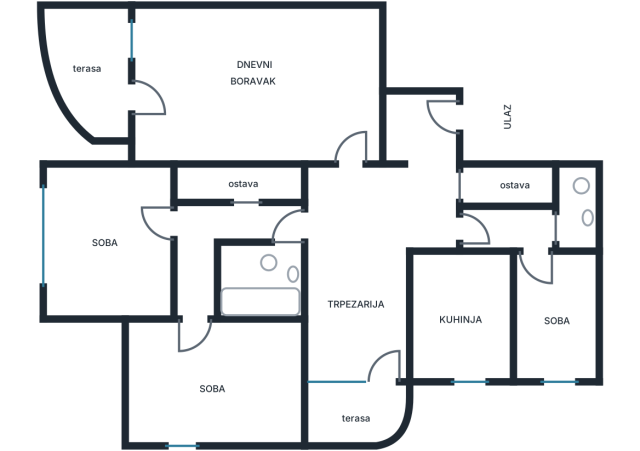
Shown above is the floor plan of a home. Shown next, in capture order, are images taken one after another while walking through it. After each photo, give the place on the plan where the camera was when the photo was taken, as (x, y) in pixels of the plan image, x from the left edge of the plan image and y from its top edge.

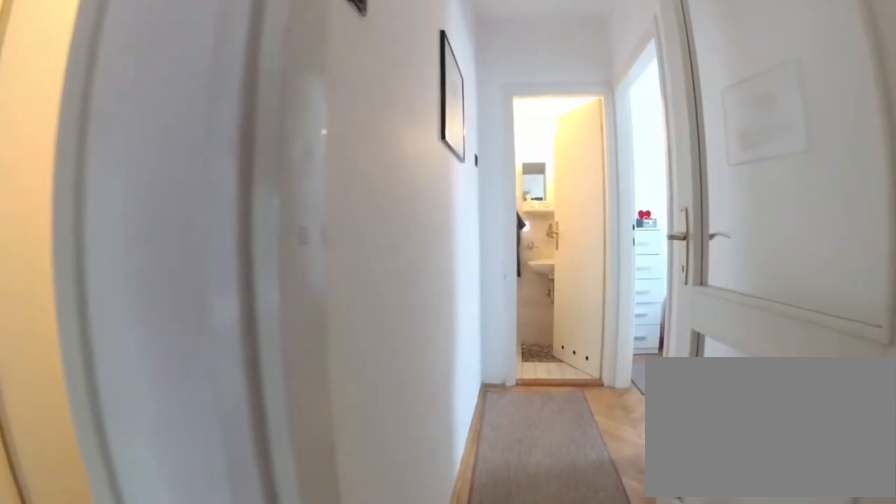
(418, 230)
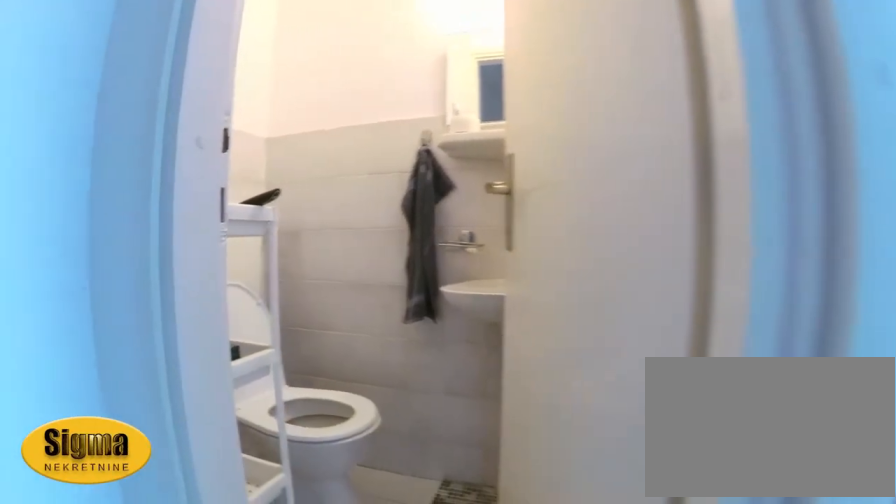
(516, 234)
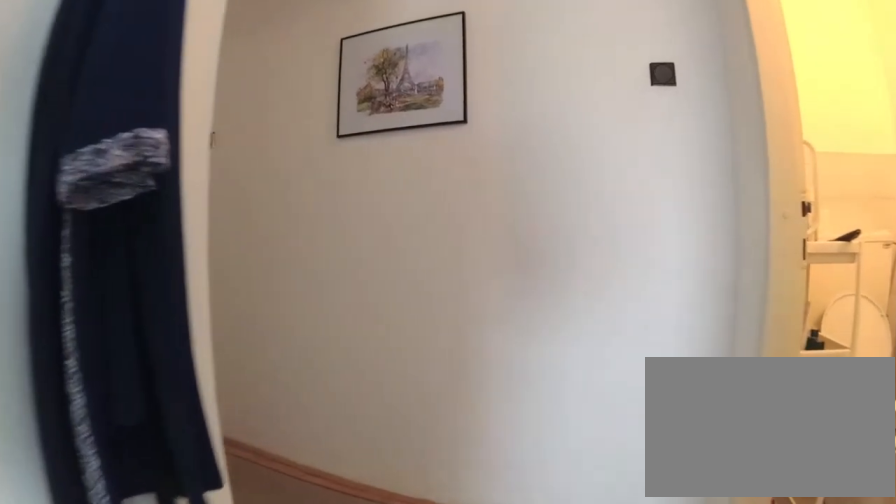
(540, 287)
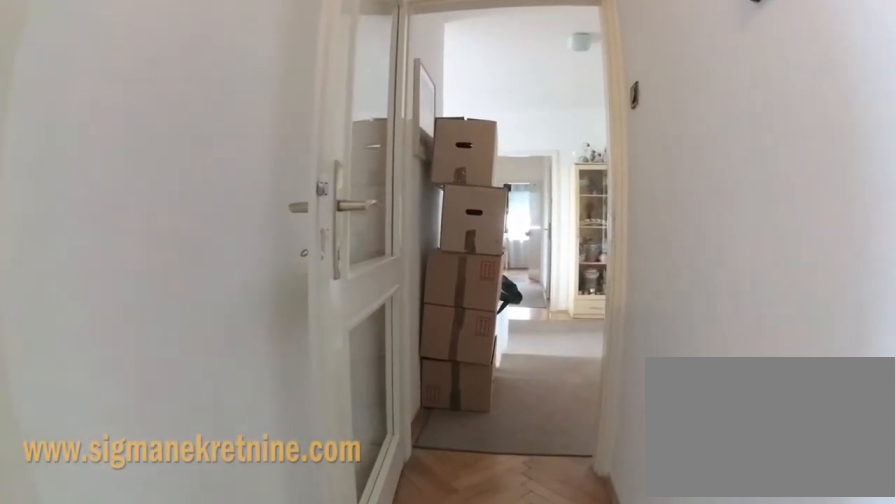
(536, 231)
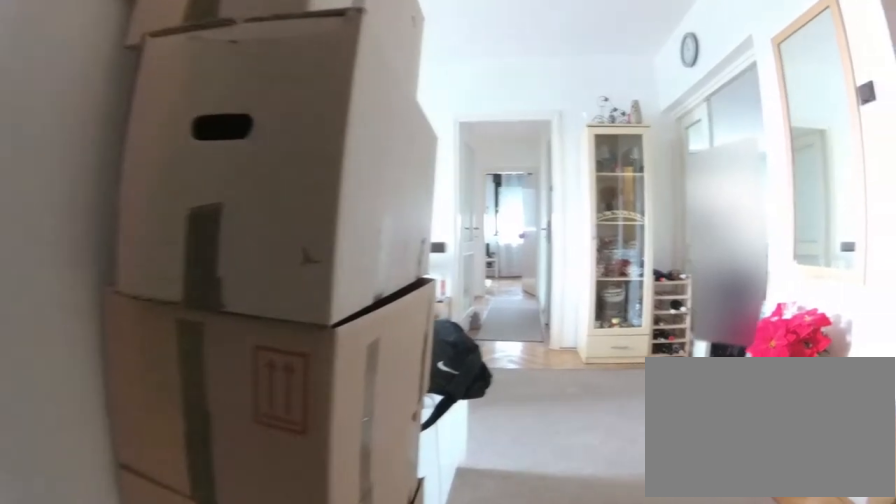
(462, 235)
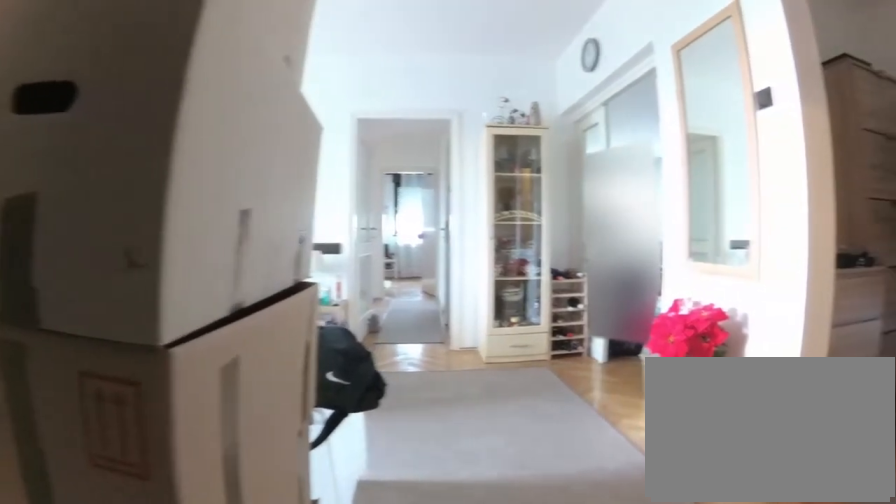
(457, 236)
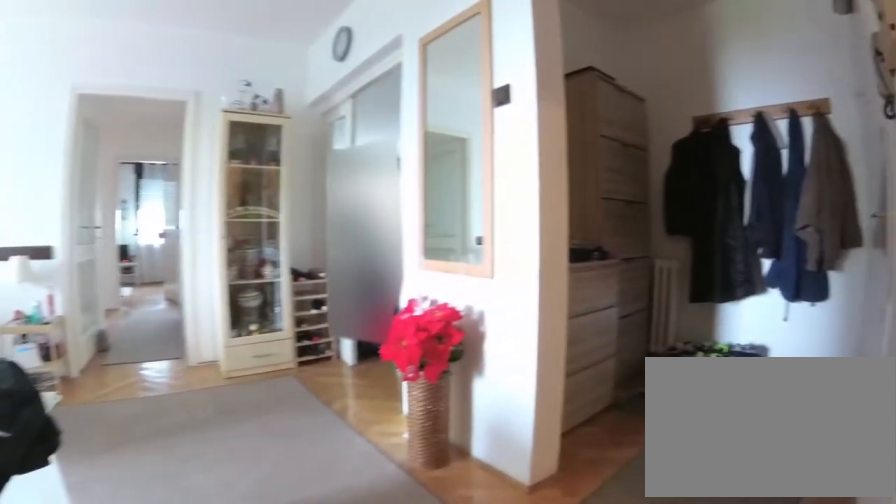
(448, 235)
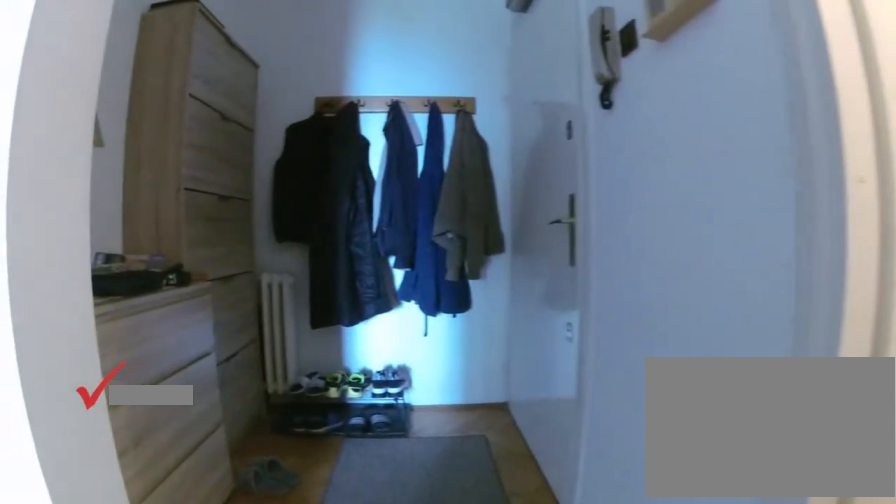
(432, 212)
